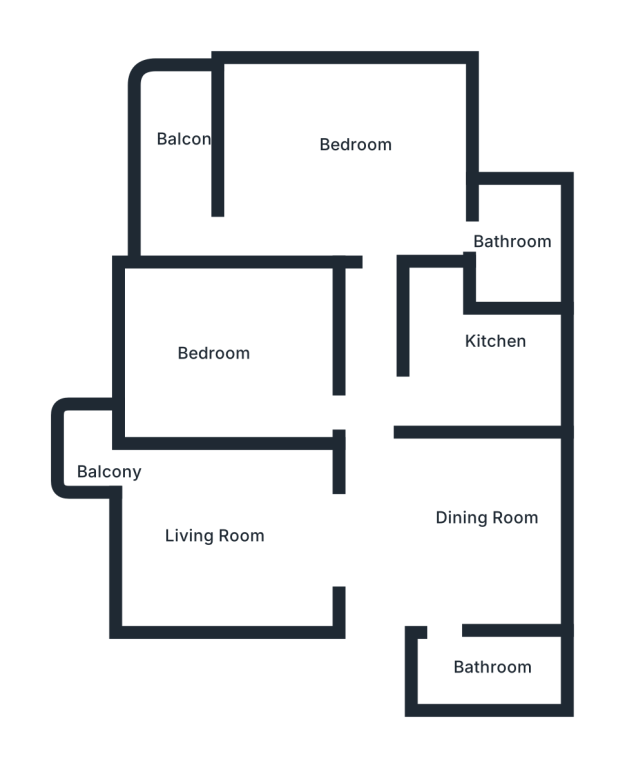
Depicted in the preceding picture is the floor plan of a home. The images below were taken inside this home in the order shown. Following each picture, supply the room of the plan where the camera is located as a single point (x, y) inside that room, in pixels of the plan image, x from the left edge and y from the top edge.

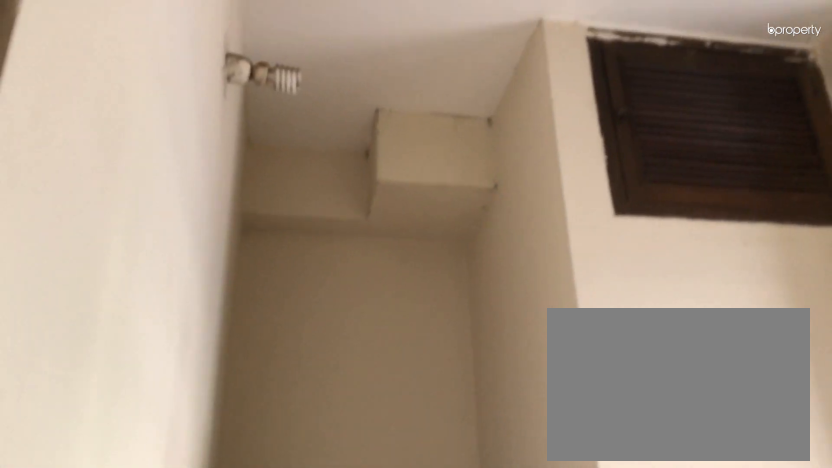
(462, 382)
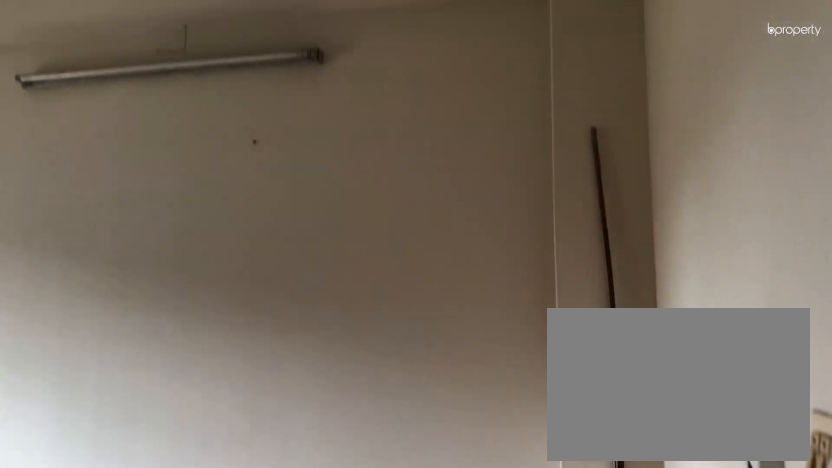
(224, 358)
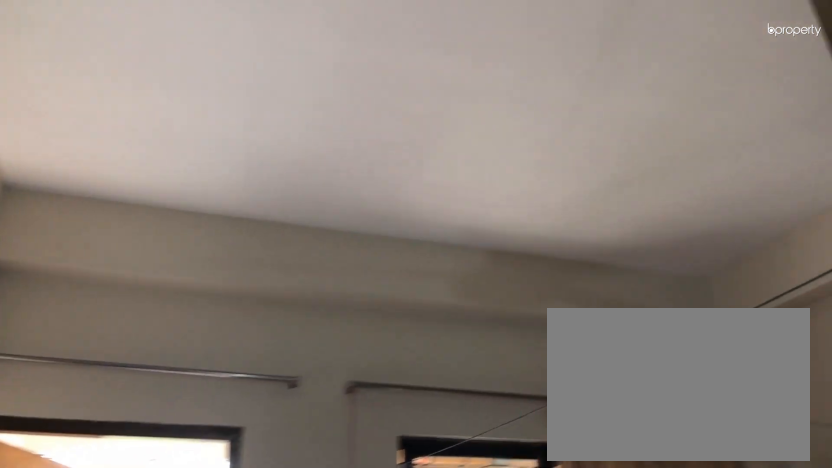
(346, 154)
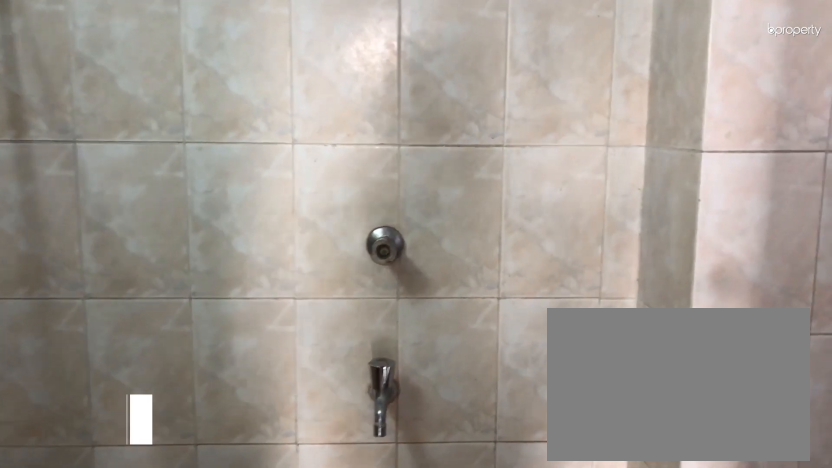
(518, 245)
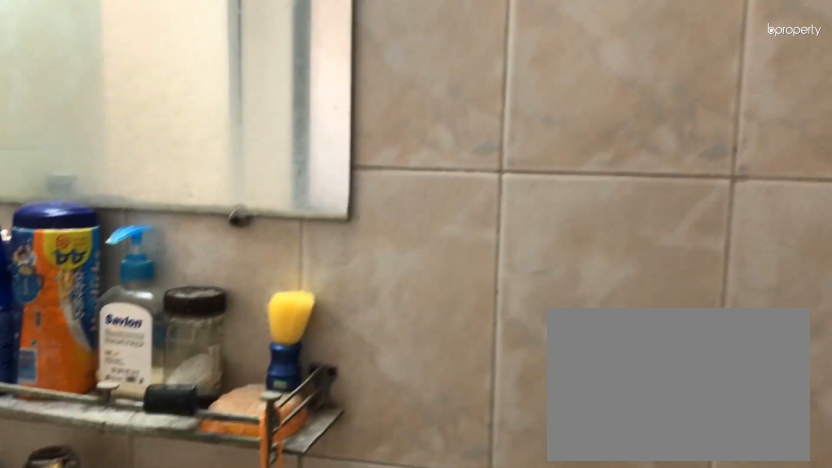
(519, 245)
